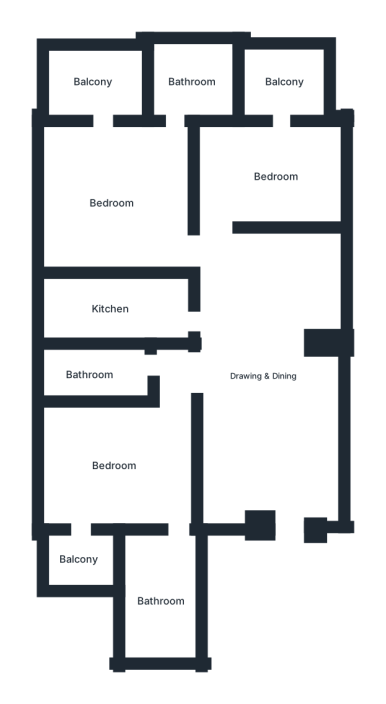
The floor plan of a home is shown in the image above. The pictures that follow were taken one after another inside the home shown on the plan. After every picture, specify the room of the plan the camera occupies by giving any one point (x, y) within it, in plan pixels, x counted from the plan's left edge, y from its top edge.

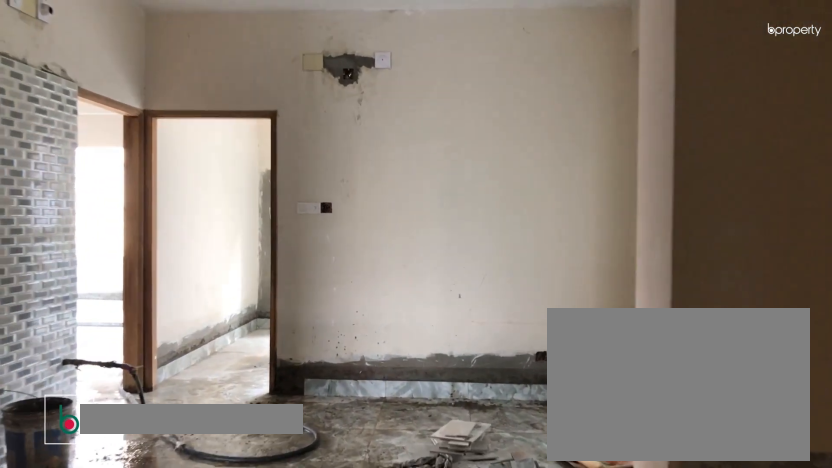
(263, 374)
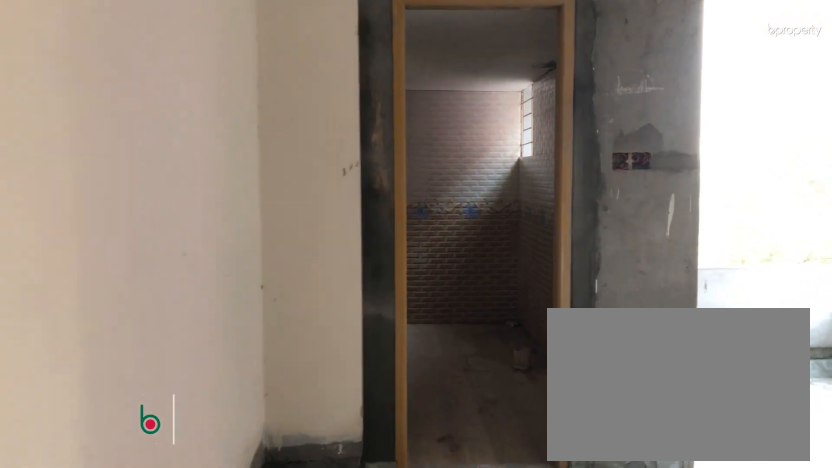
(112, 465)
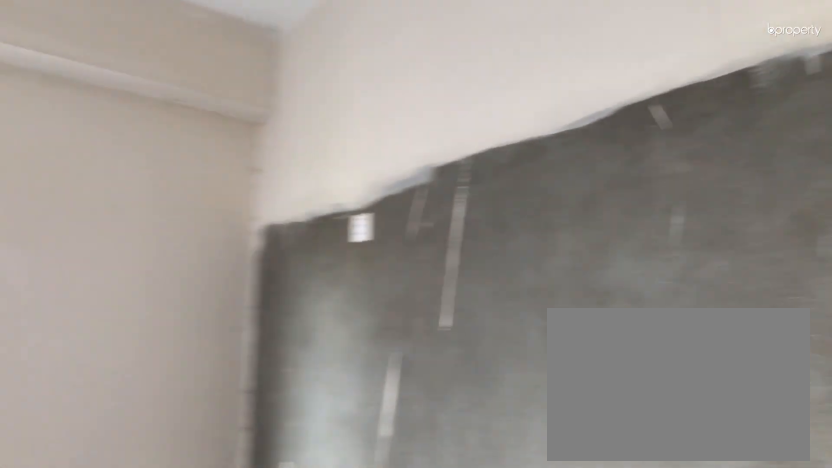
(112, 465)
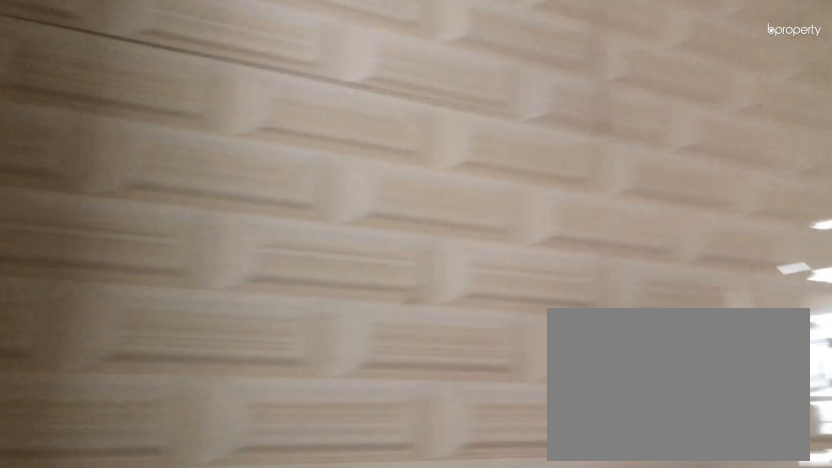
(162, 601)
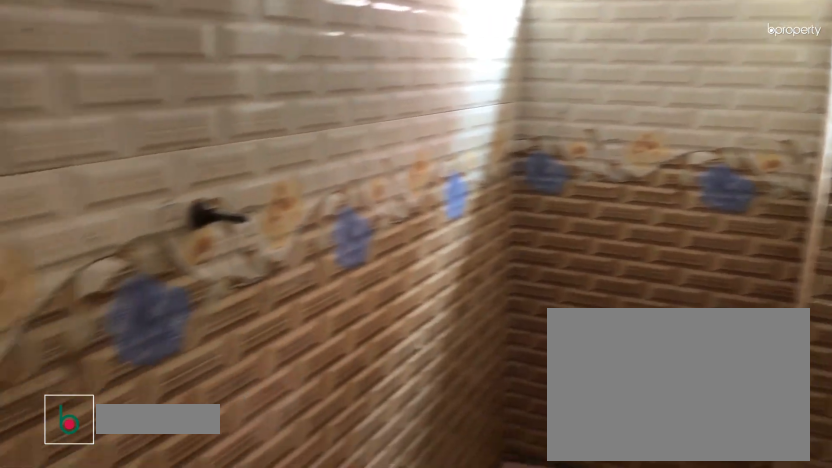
(90, 374)
